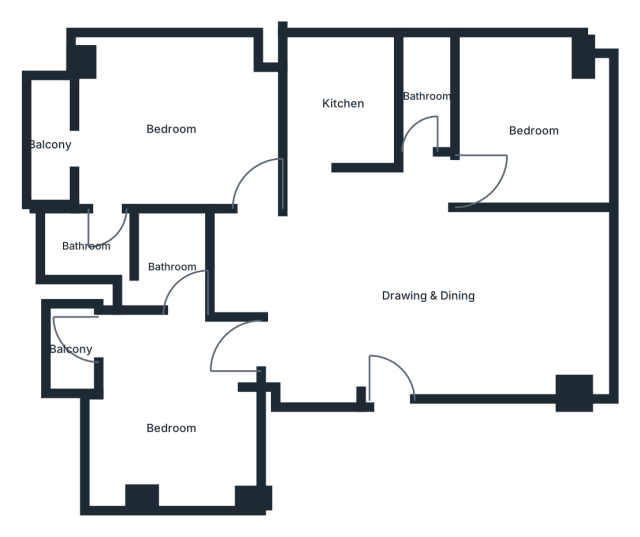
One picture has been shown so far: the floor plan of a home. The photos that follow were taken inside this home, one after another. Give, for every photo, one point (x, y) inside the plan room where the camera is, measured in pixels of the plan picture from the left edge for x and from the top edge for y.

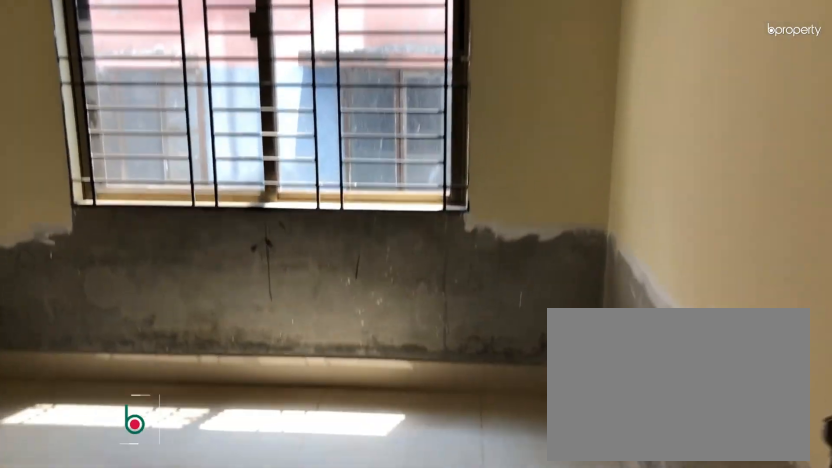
(536, 130)
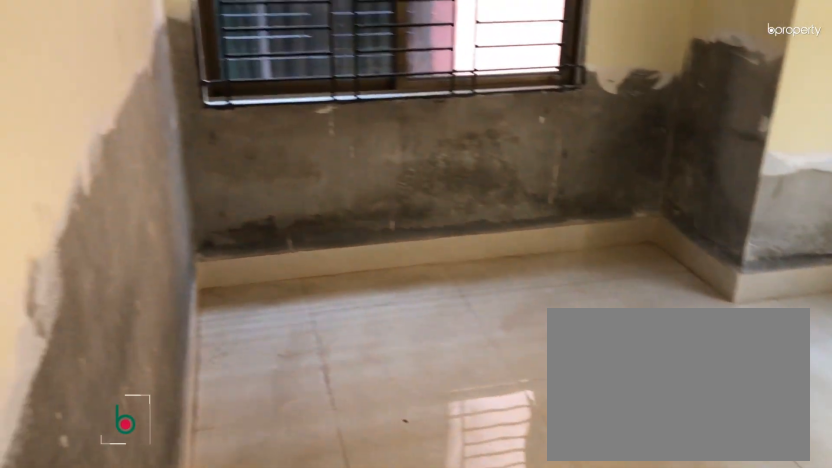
(536, 130)
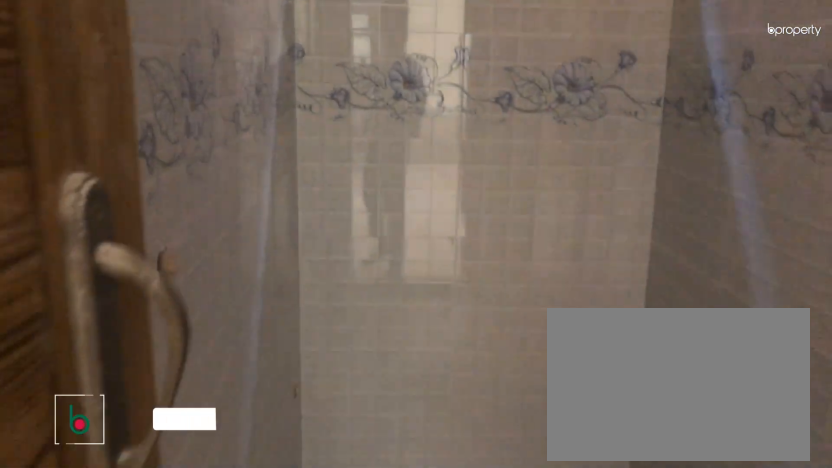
(428, 96)
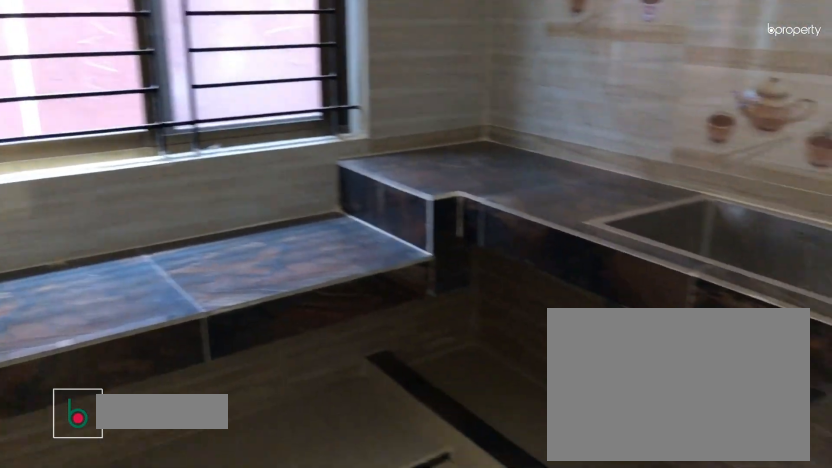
(344, 103)
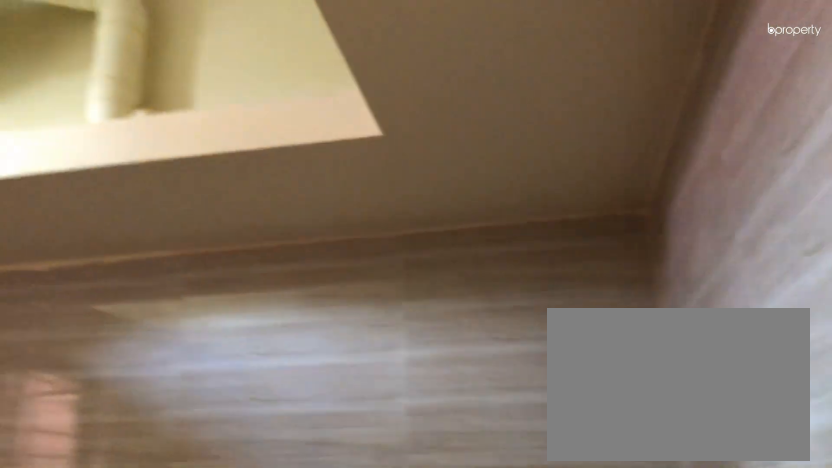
(344, 103)
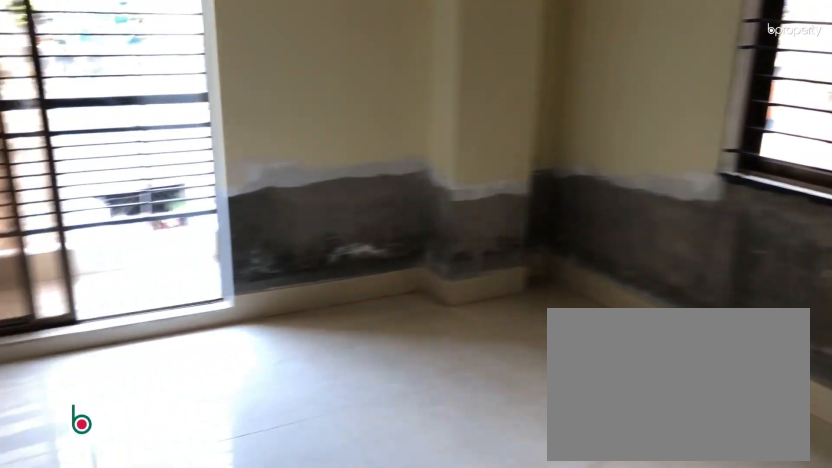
(175, 130)
